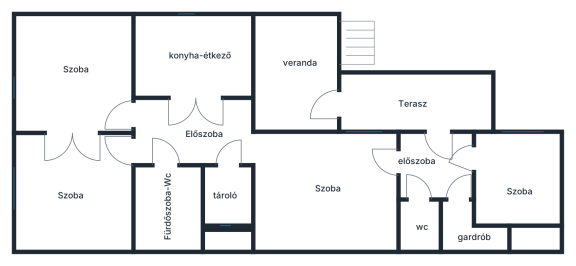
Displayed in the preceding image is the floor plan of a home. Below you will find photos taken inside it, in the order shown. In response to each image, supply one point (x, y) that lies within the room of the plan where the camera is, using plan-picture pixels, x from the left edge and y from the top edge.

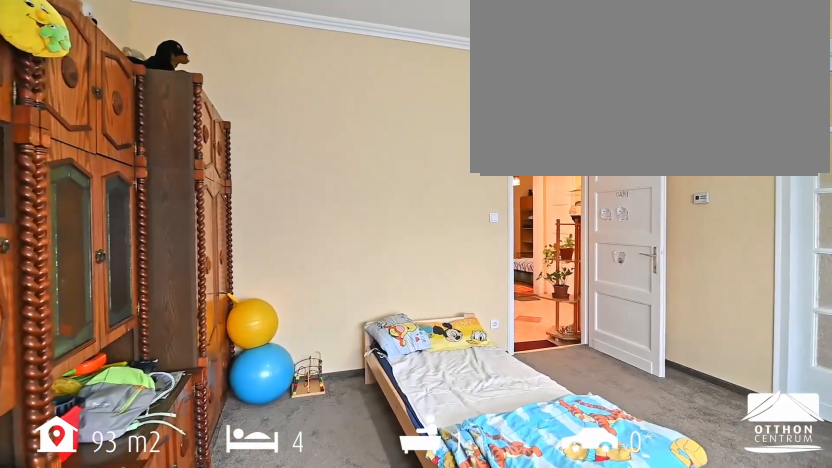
(75, 79)
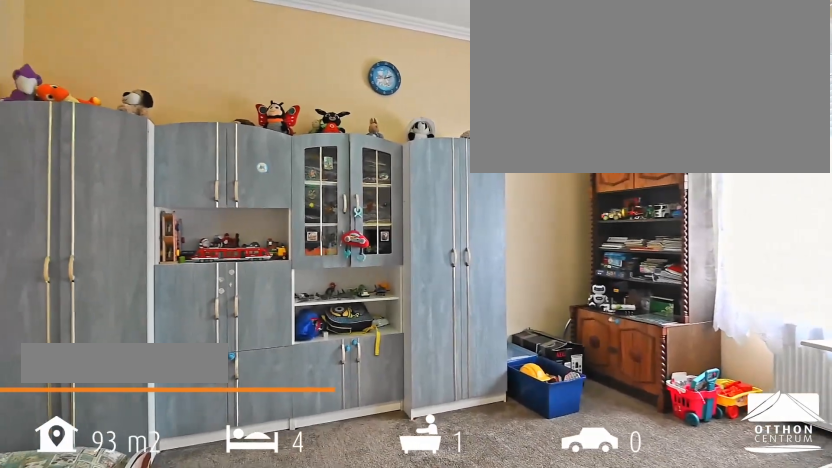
(72, 198)
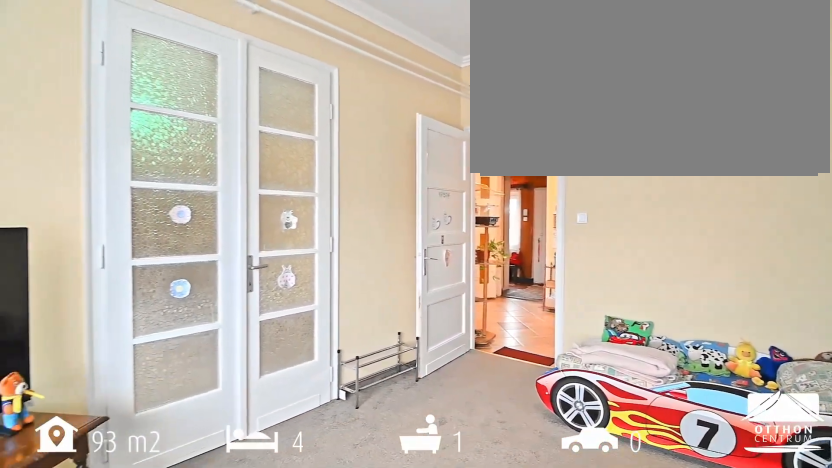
(72, 198)
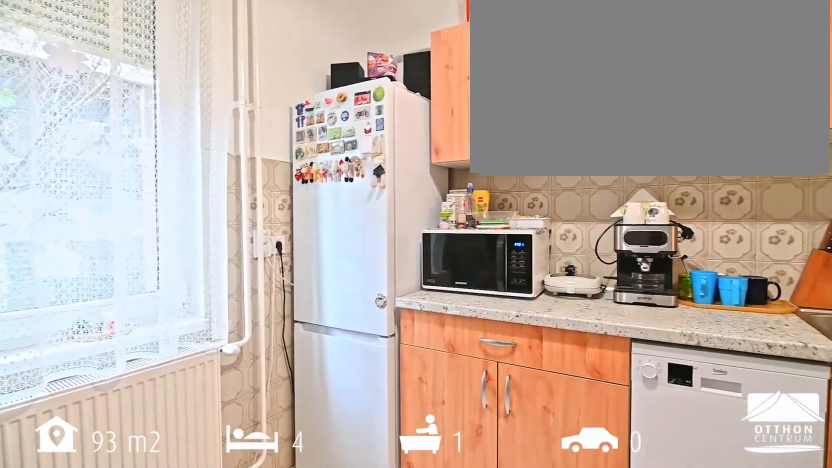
(195, 61)
